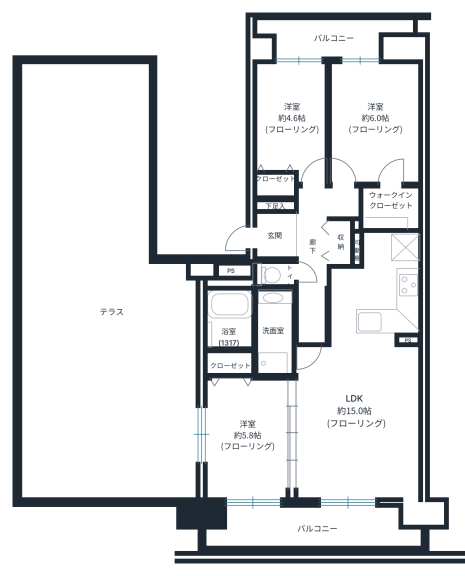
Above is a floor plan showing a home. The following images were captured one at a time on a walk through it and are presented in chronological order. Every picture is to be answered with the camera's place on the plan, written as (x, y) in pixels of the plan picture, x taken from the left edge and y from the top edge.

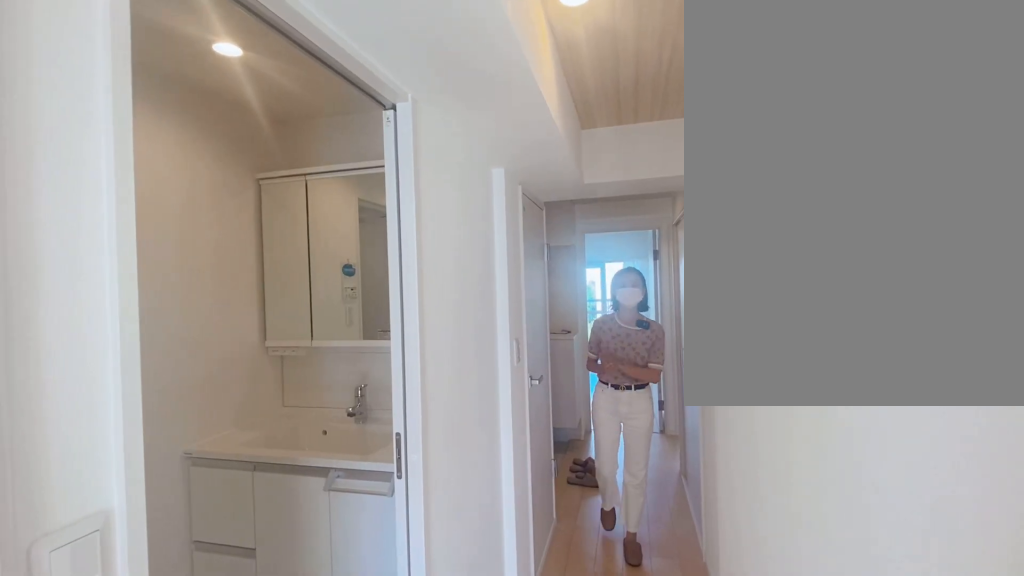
(306, 273)
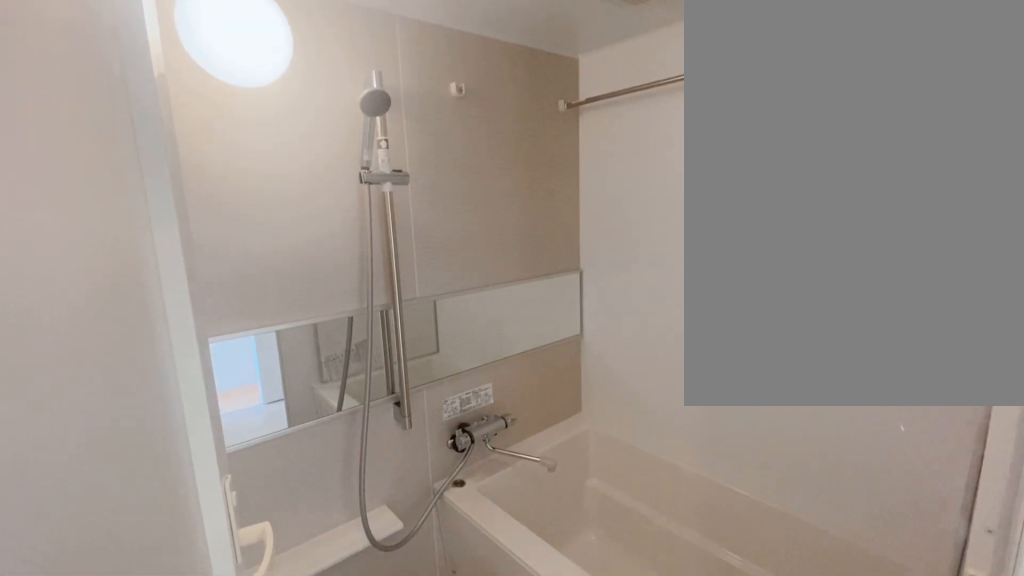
(256, 321)
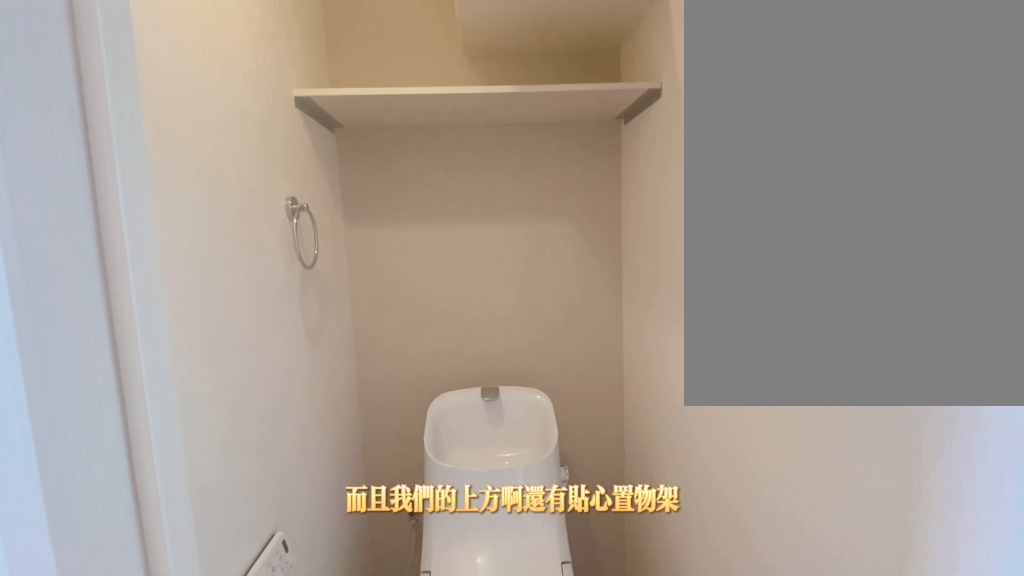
(316, 270)
